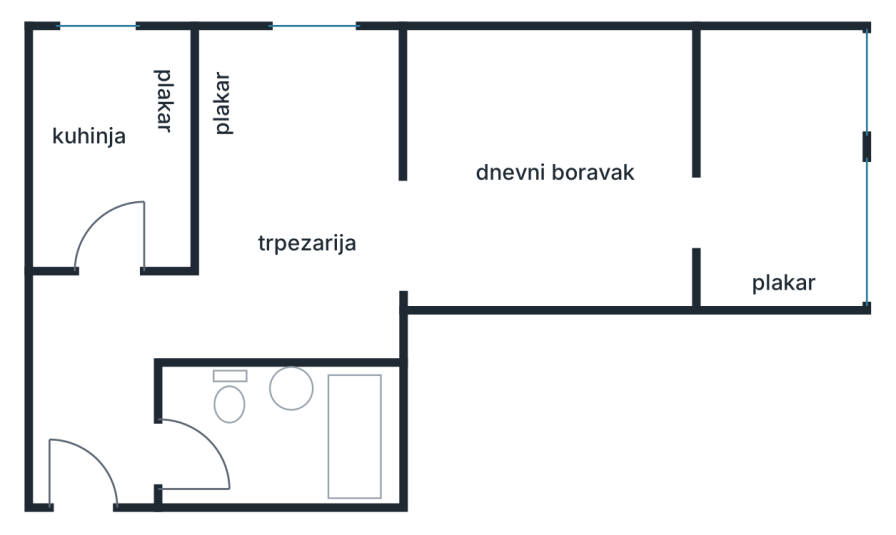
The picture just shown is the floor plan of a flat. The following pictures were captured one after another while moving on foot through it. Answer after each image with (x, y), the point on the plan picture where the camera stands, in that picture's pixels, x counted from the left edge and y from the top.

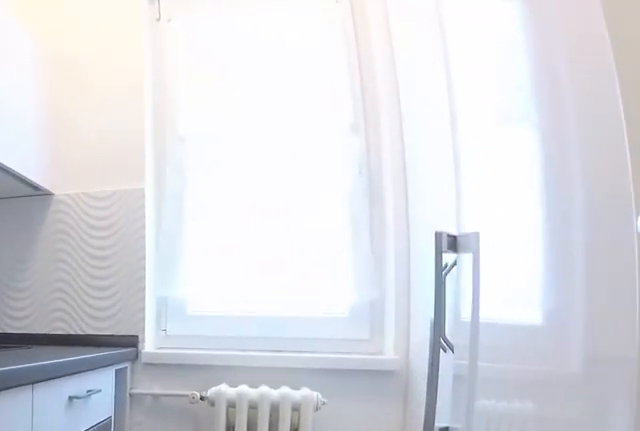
(112, 268)
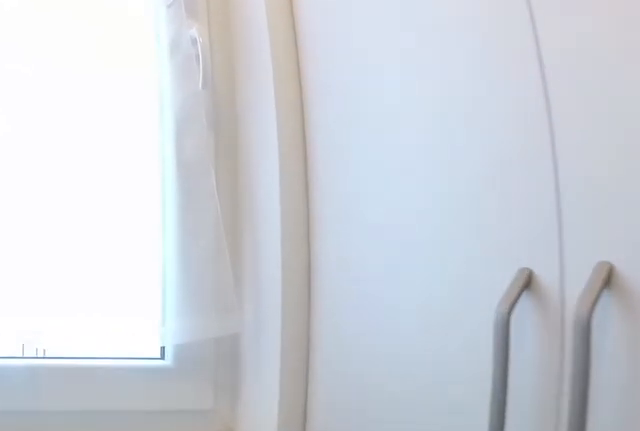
(112, 128)
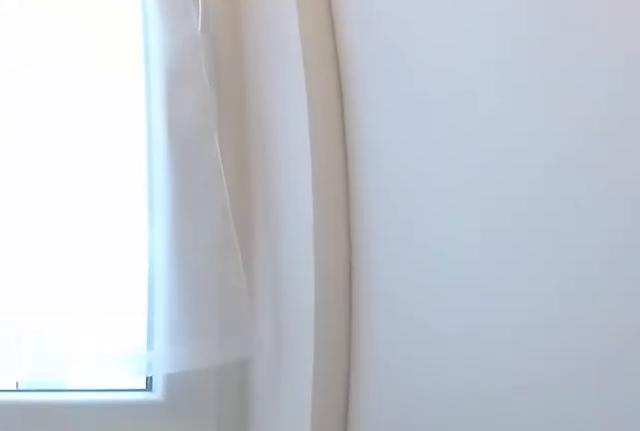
(112, 110)
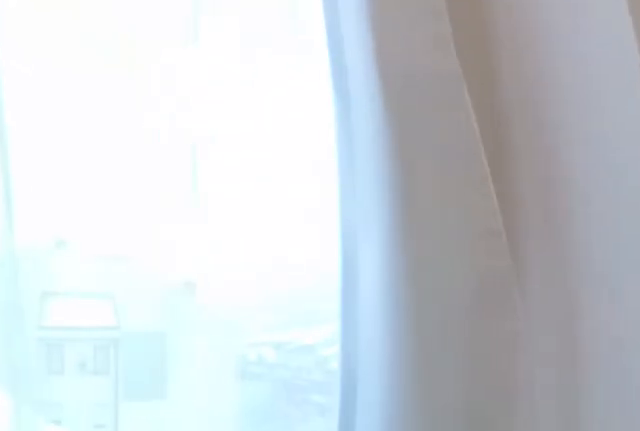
(111, 84)
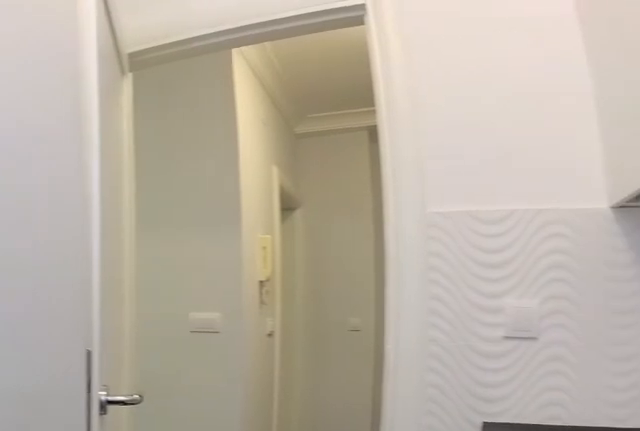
(113, 49)
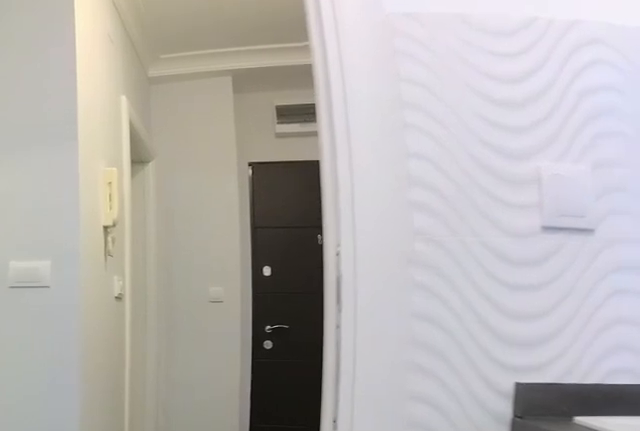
(113, 164)
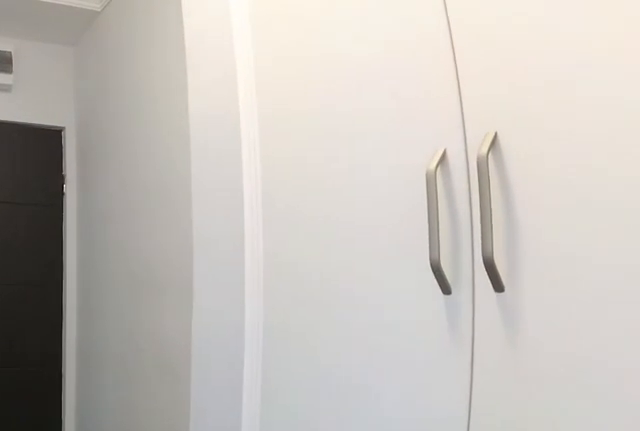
(113, 285)
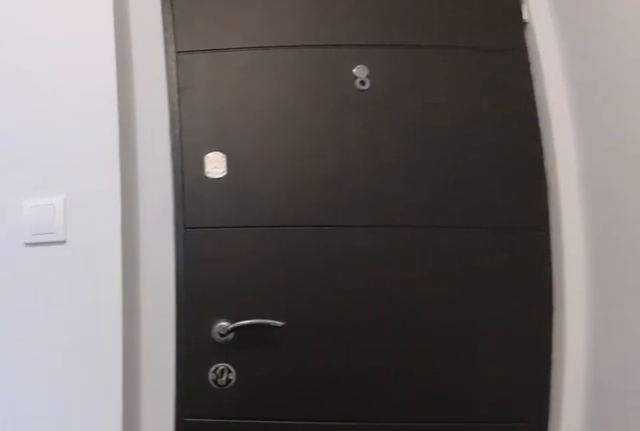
(110, 443)
